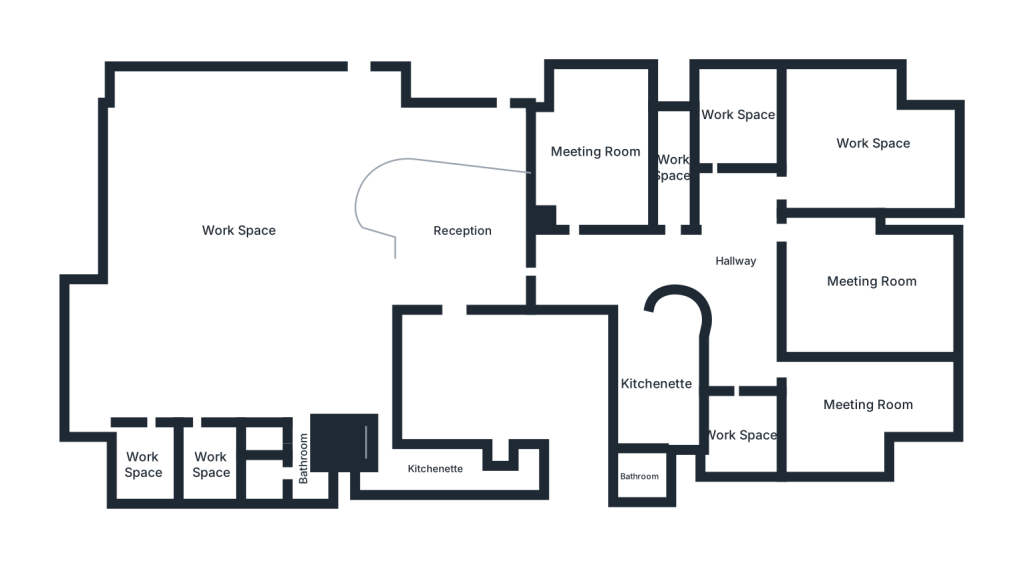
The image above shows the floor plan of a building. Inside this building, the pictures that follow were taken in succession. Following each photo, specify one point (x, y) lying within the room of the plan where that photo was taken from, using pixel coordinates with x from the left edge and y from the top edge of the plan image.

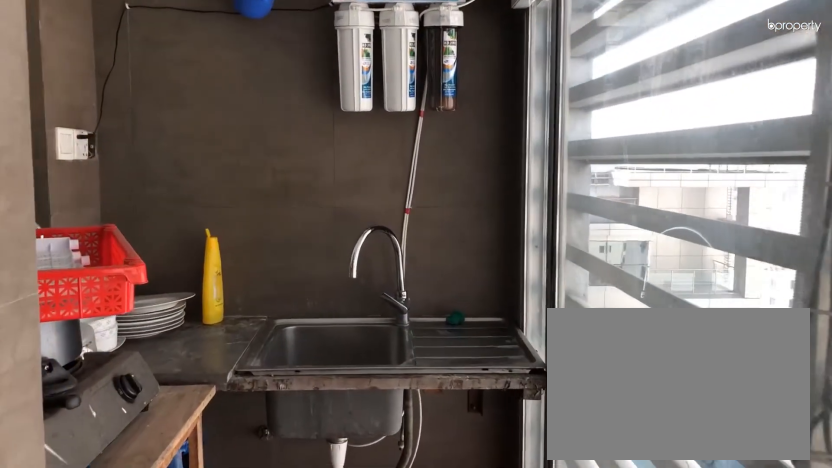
(526, 473)
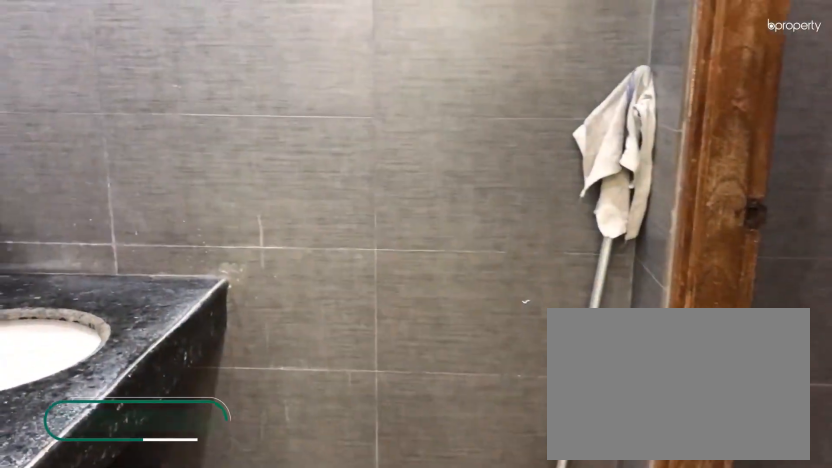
(305, 457)
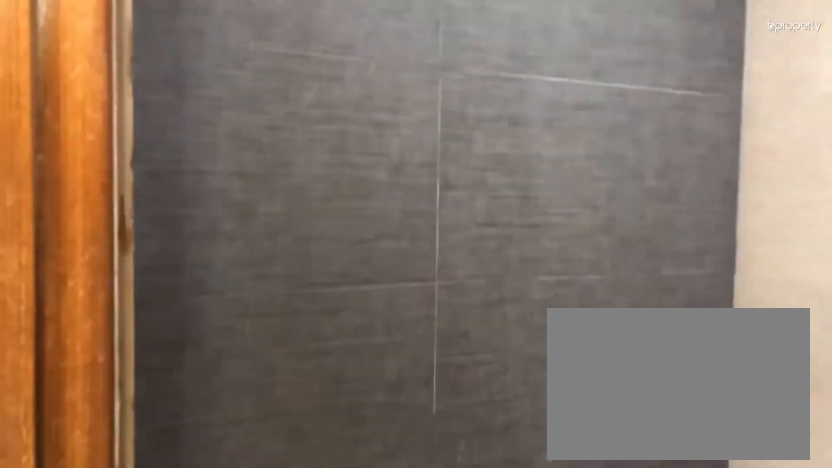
(264, 480)
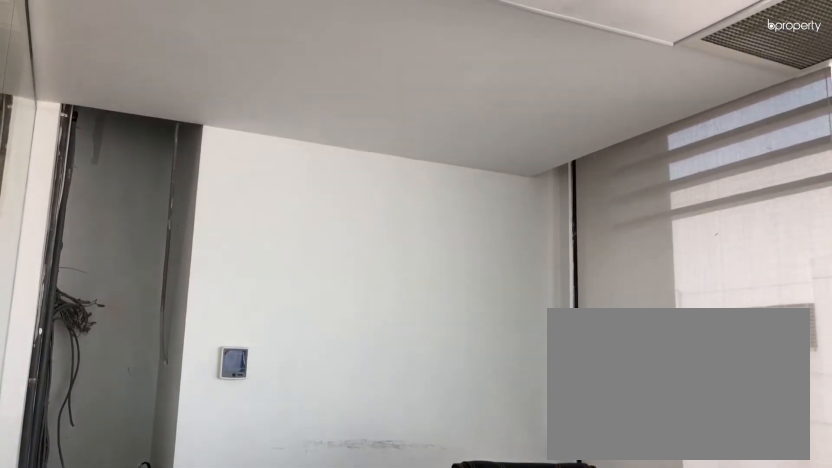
(209, 461)
